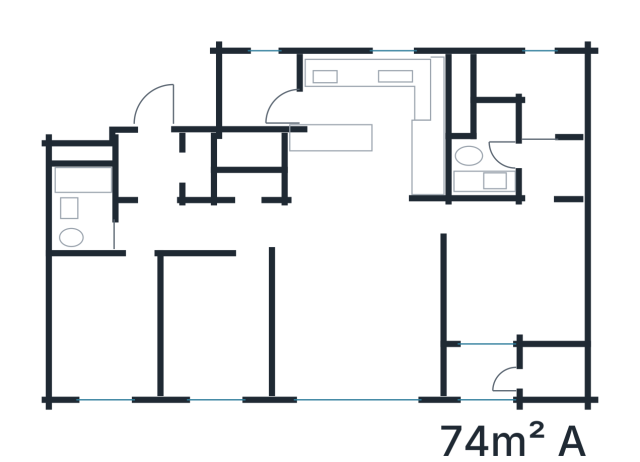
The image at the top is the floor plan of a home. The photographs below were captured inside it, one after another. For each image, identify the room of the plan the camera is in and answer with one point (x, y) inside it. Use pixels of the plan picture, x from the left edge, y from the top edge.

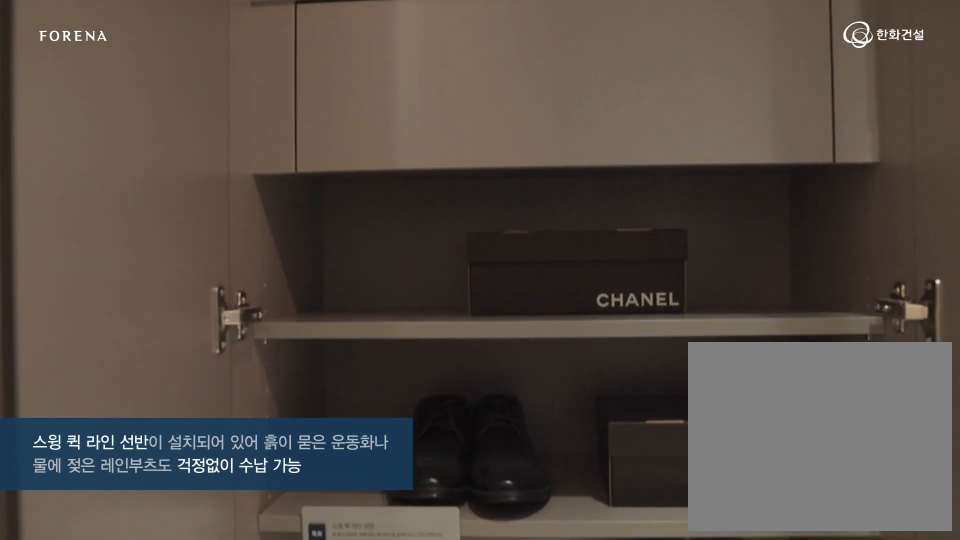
(157, 164)
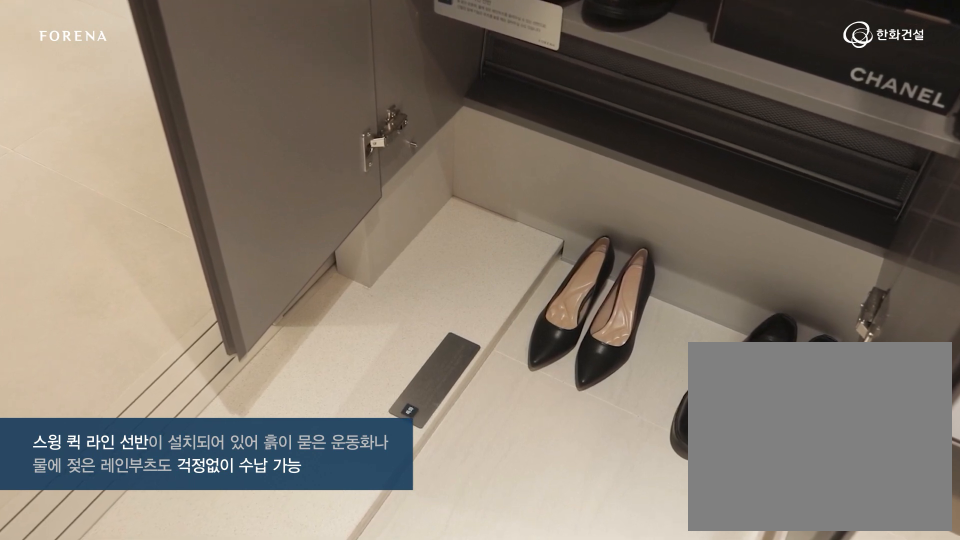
(157, 164)
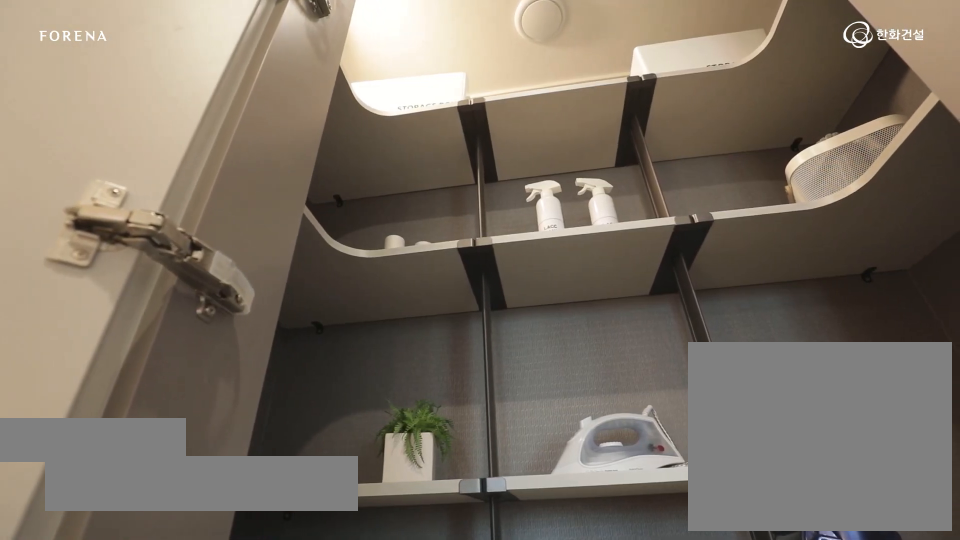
(228, 227)
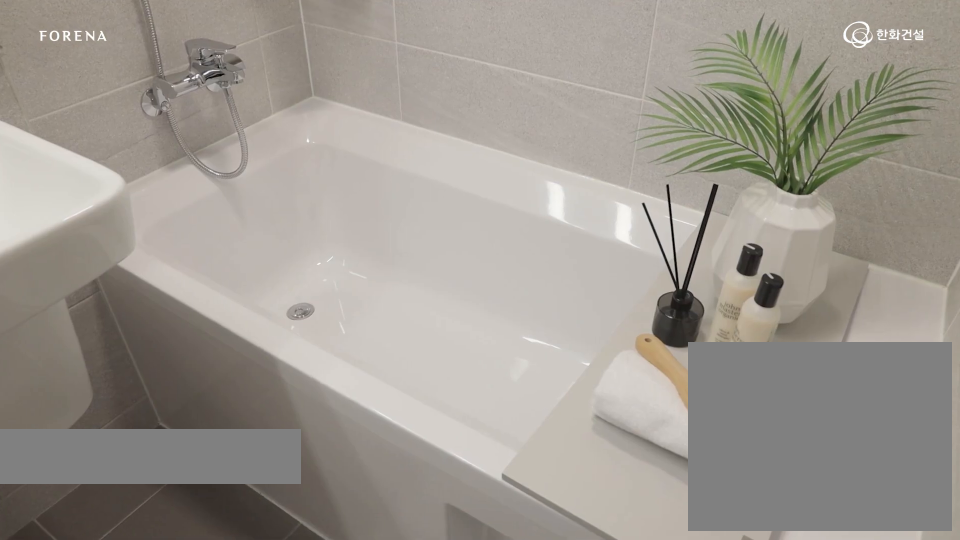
(107, 231)
